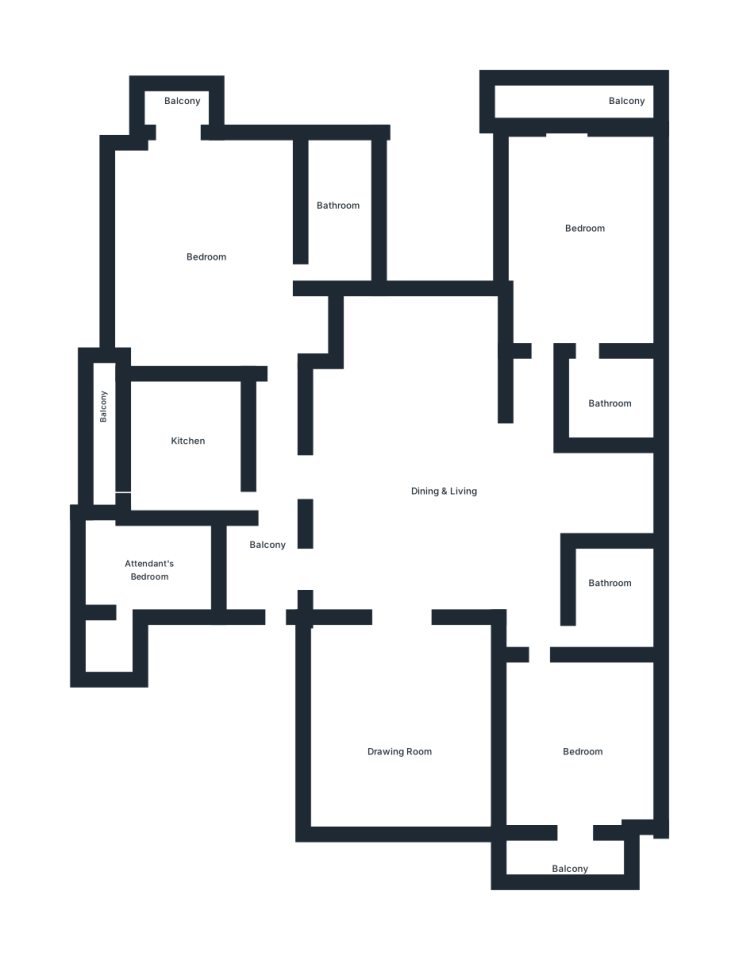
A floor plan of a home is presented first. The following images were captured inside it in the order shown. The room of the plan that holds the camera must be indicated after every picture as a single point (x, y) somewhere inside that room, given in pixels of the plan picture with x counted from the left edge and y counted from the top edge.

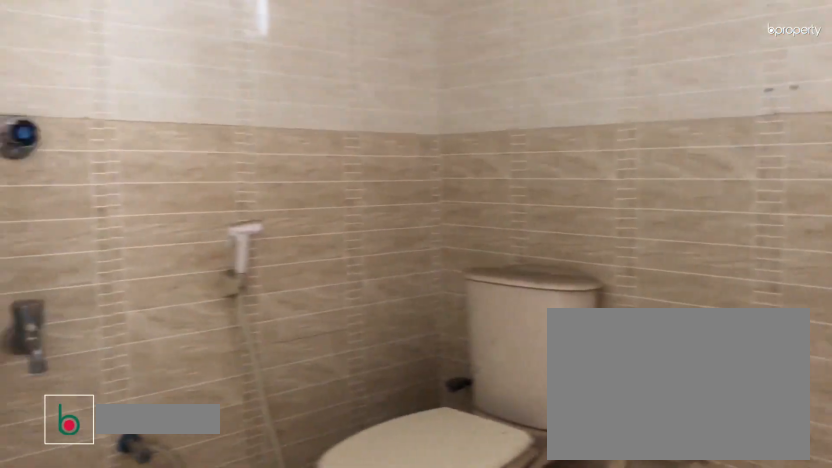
(611, 597)
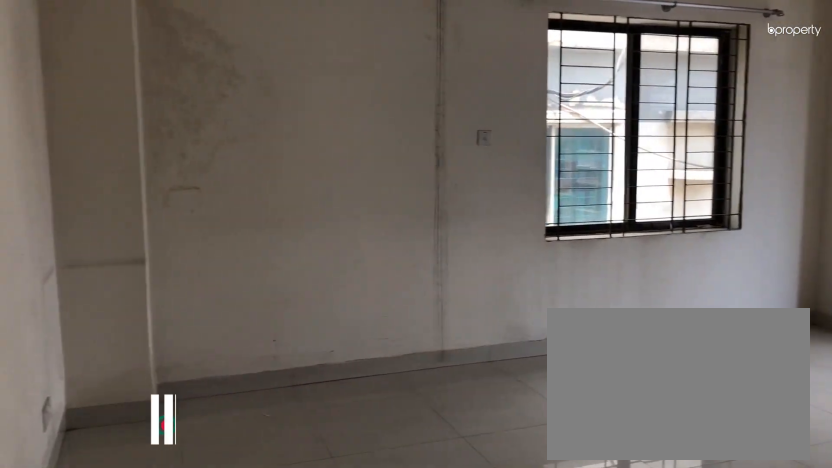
(208, 251)
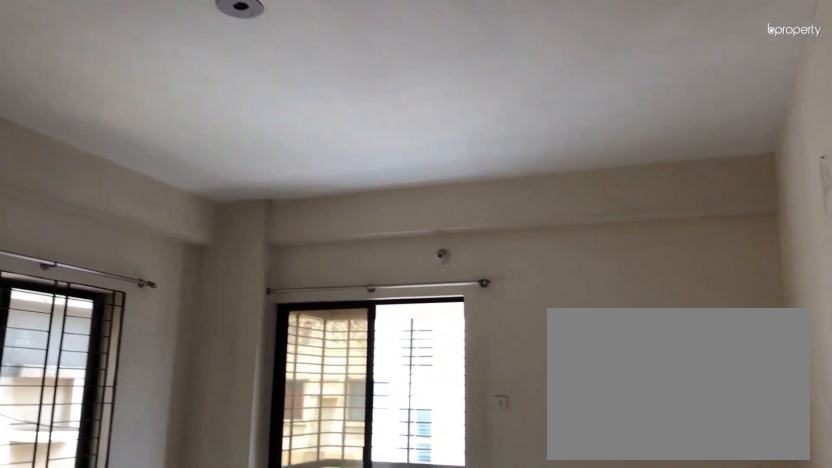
(208, 251)
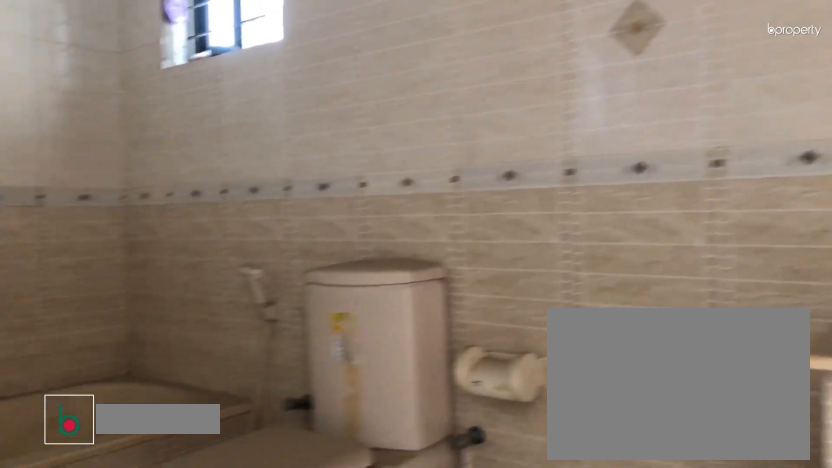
(337, 206)
